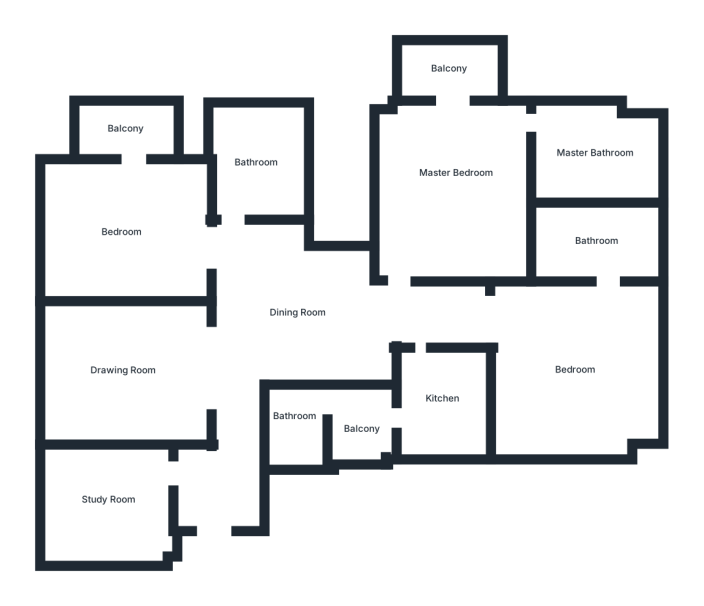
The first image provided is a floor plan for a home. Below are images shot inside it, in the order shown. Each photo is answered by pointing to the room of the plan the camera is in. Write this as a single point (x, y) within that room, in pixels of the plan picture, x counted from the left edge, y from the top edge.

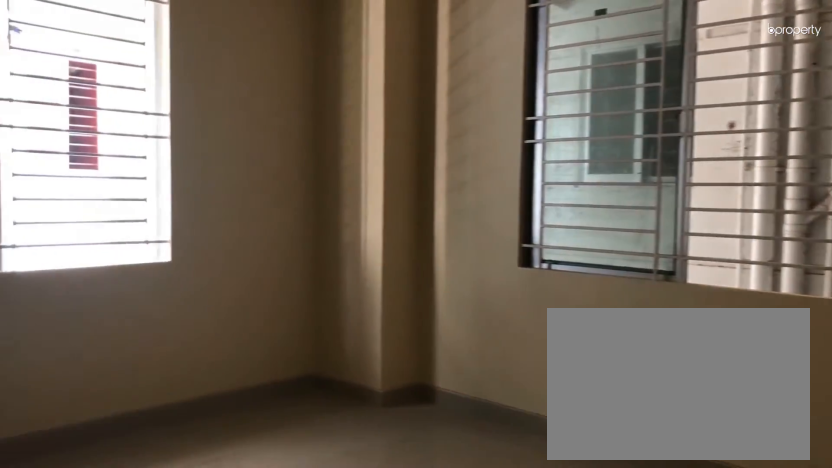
(574, 368)
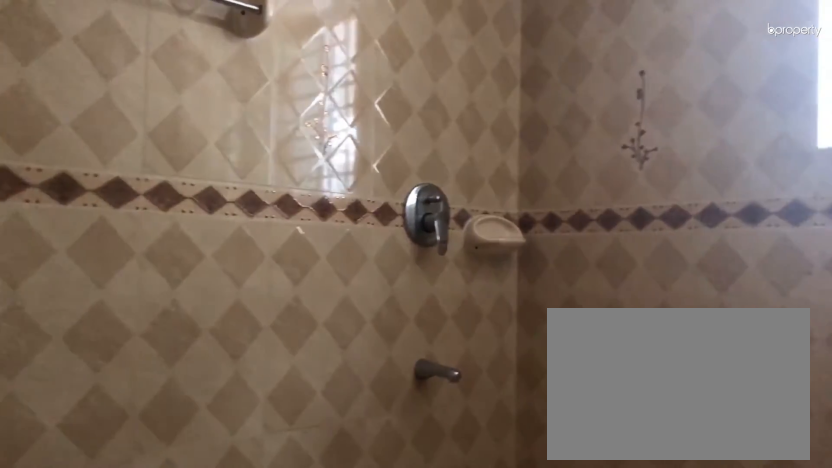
(596, 240)
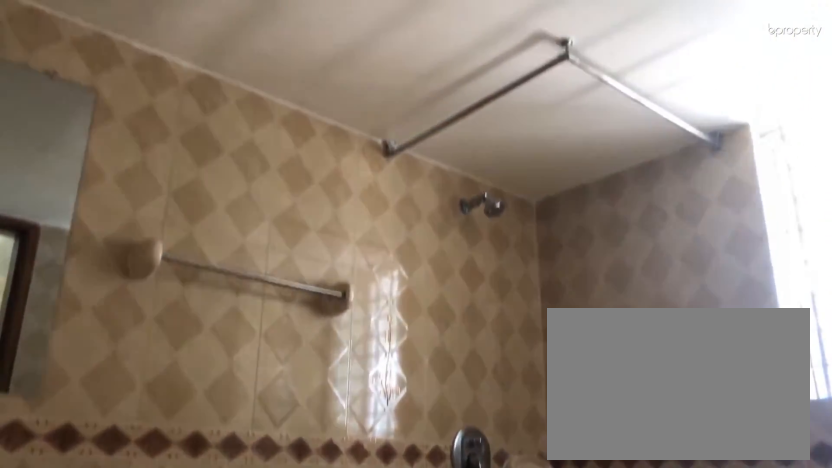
(596, 240)
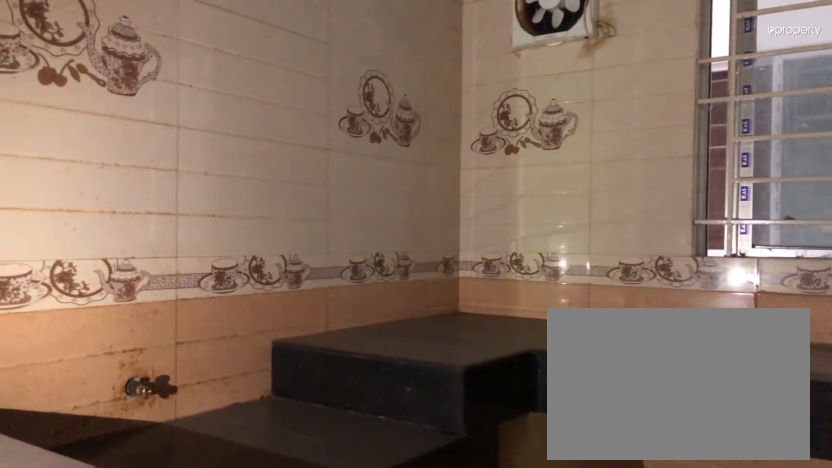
(444, 401)
